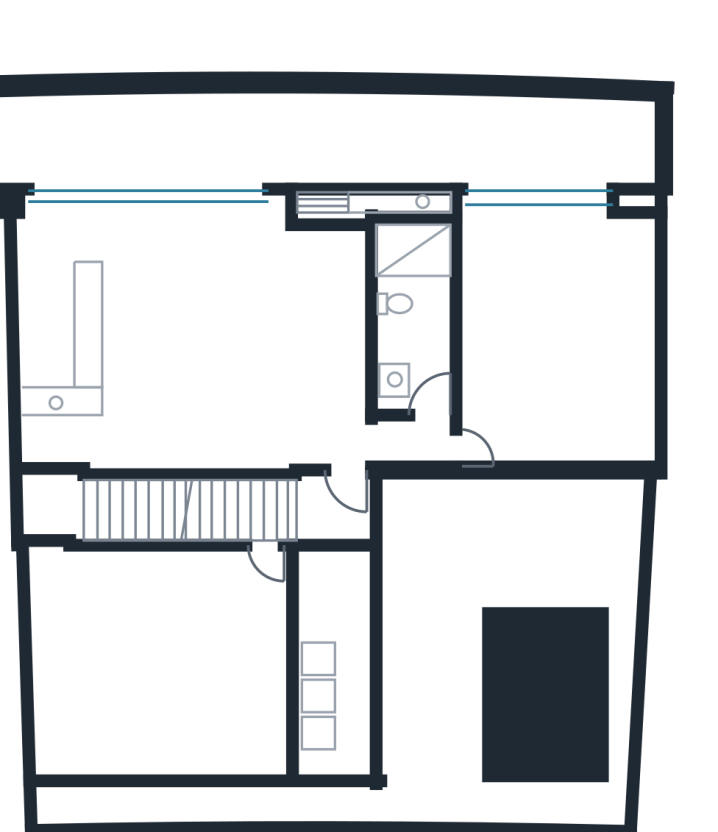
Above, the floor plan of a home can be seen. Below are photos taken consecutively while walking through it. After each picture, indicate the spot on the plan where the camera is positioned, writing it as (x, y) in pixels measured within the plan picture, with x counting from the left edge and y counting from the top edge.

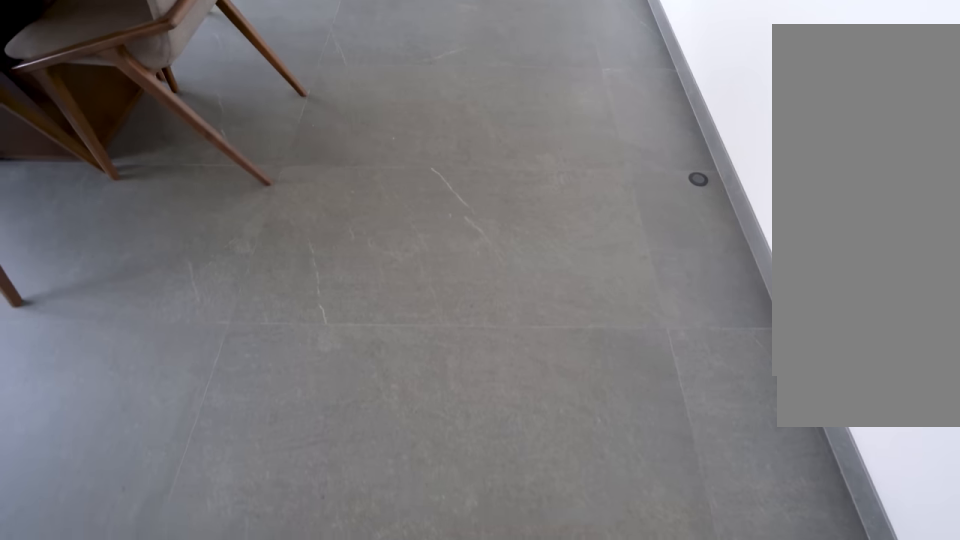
(191, 297)
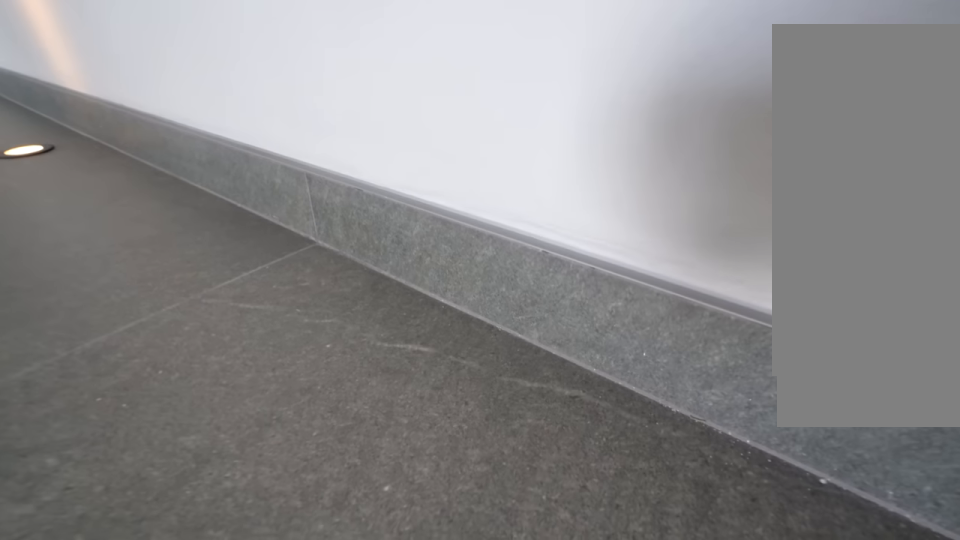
(199, 446)
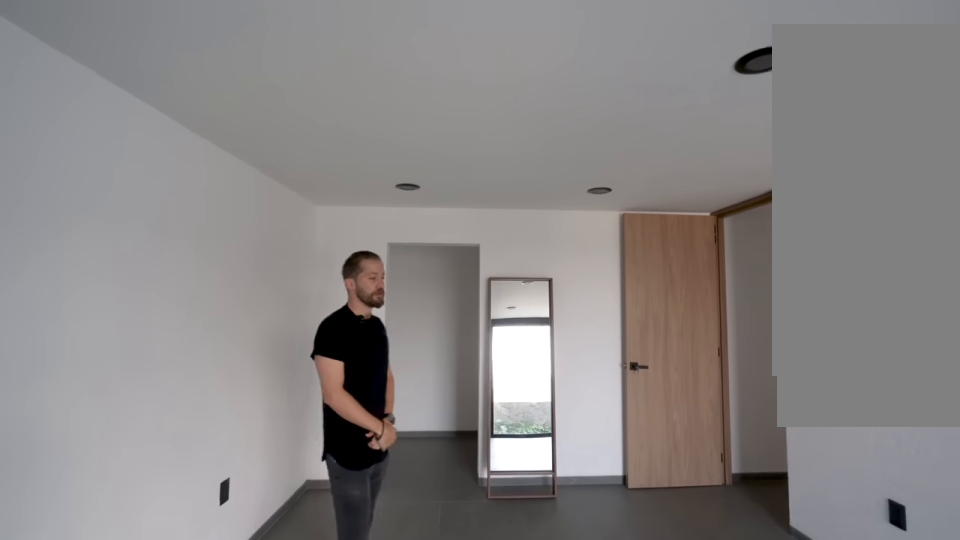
(608, 248)
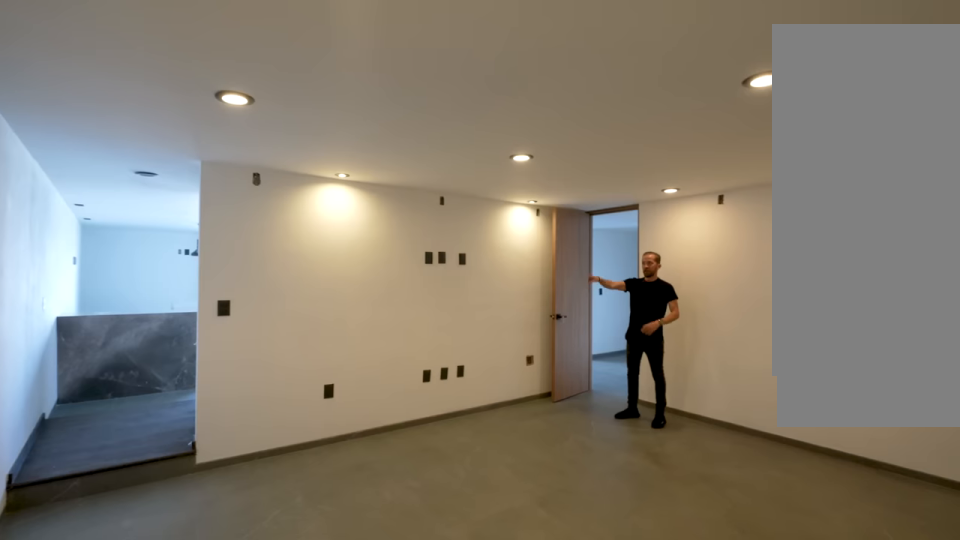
(53, 748)
